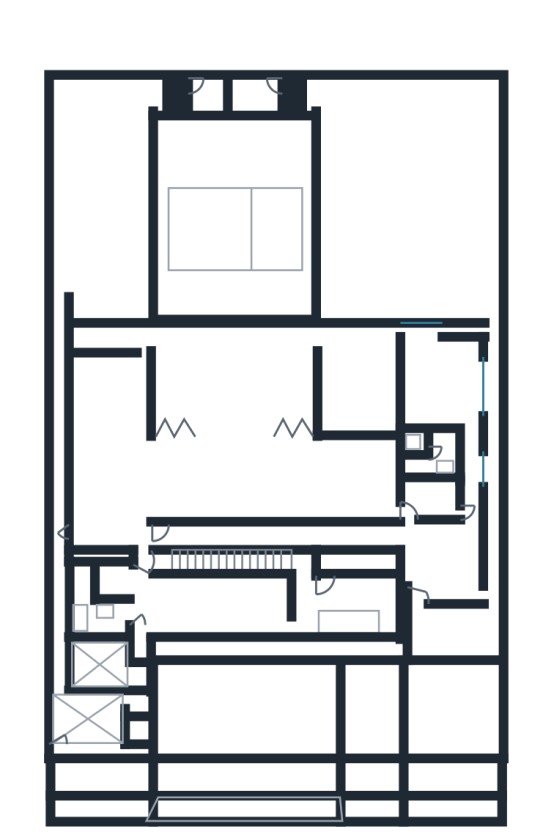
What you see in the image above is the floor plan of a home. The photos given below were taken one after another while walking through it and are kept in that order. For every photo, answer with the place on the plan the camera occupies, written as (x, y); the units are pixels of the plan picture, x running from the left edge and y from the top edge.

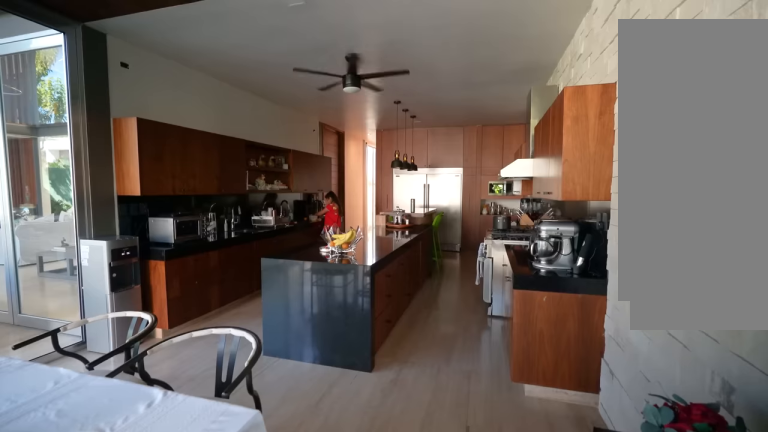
(75, 359)
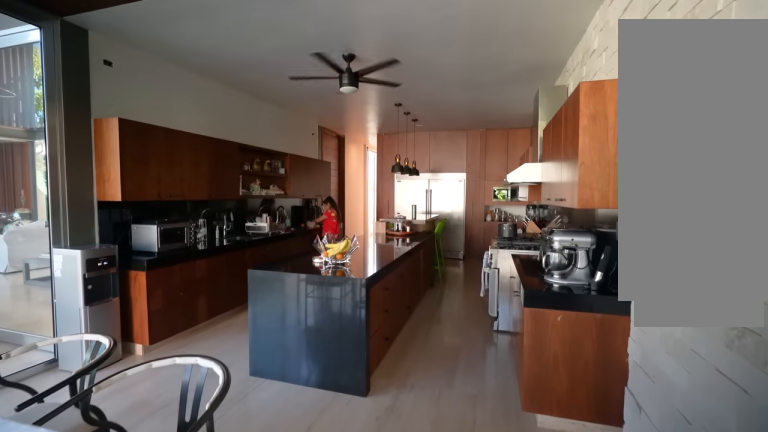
(76, 368)
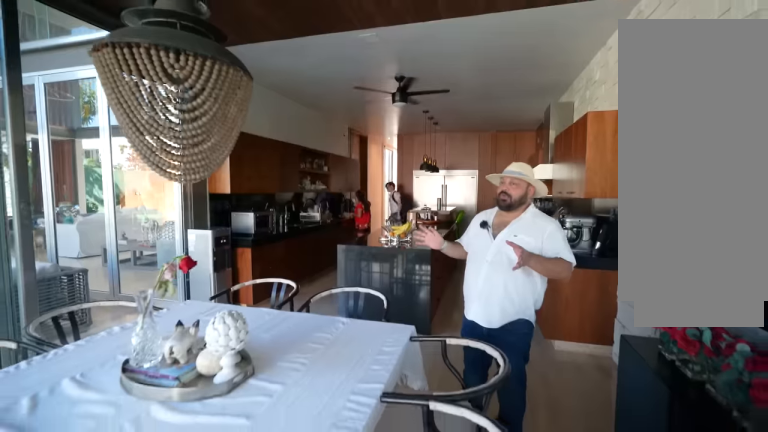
(84, 381)
